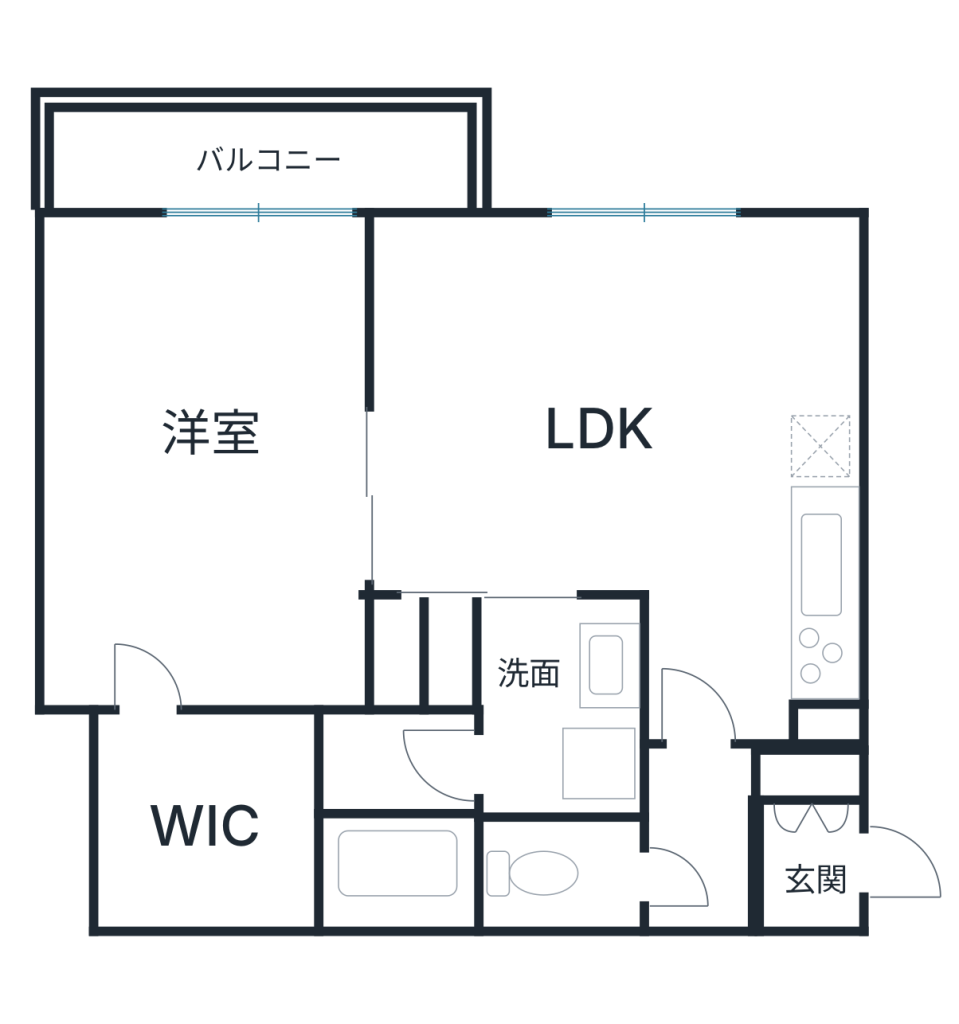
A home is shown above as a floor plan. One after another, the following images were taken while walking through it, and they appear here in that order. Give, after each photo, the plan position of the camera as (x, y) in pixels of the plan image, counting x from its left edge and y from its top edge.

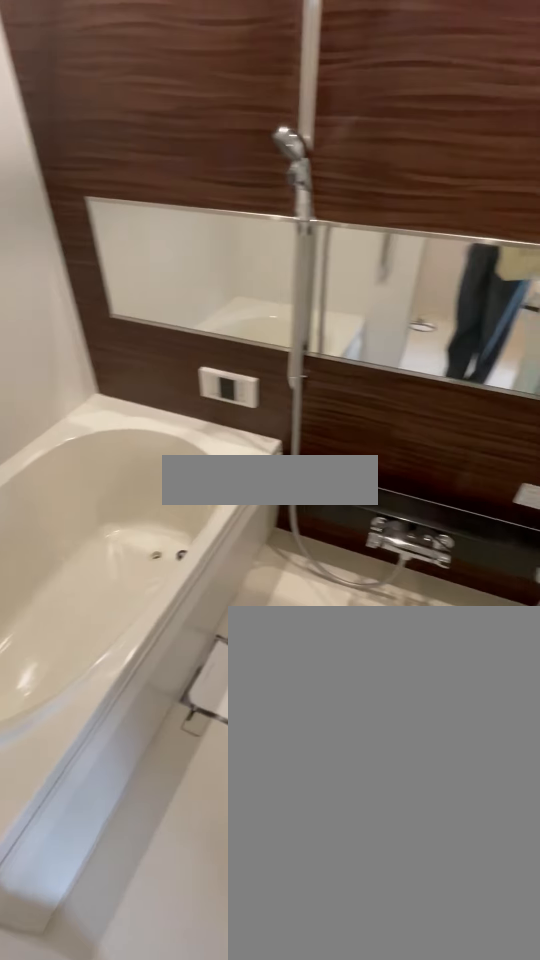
(447, 768)
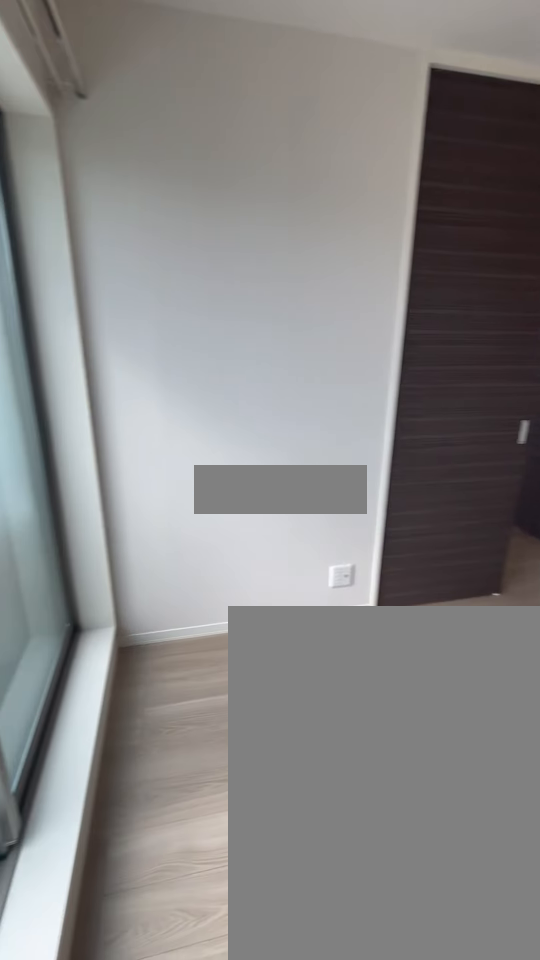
(129, 291)
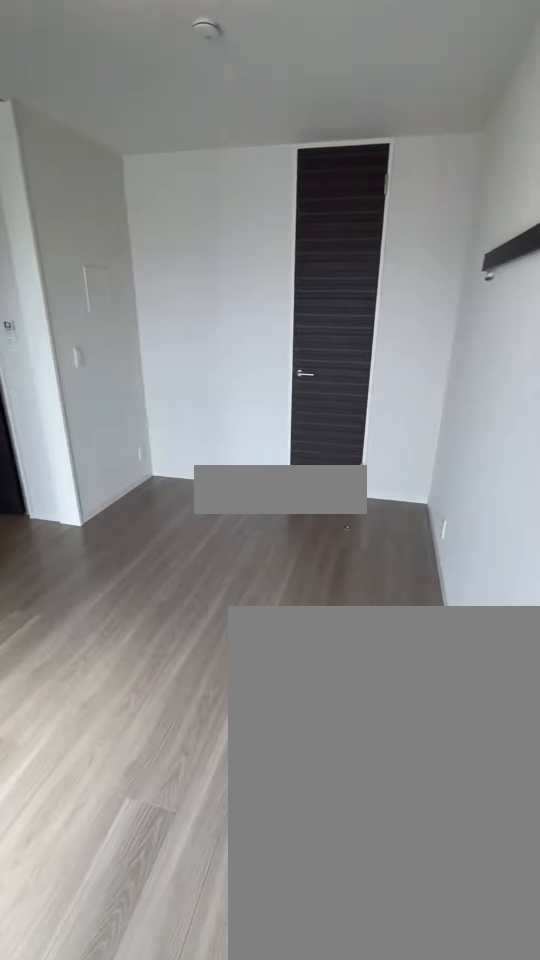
(131, 291)
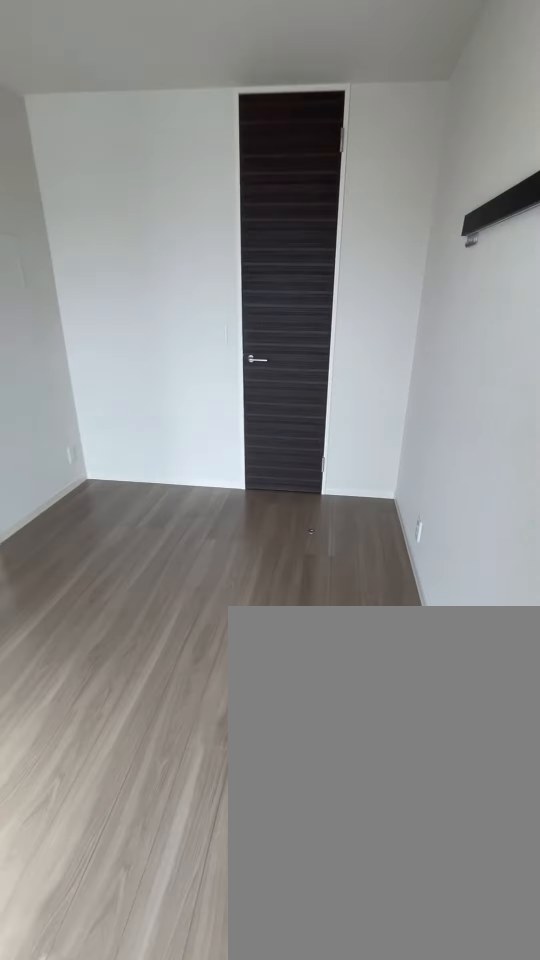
(131, 306)
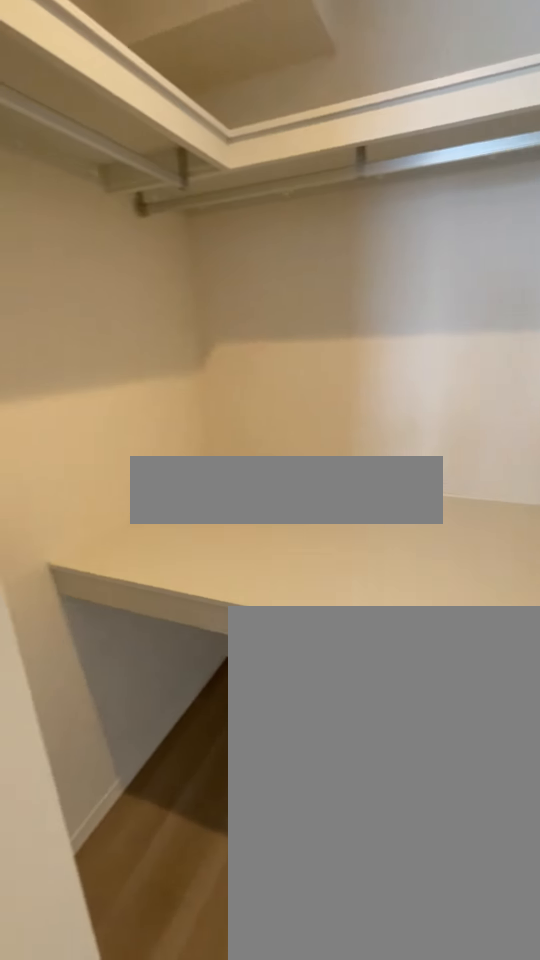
(149, 646)
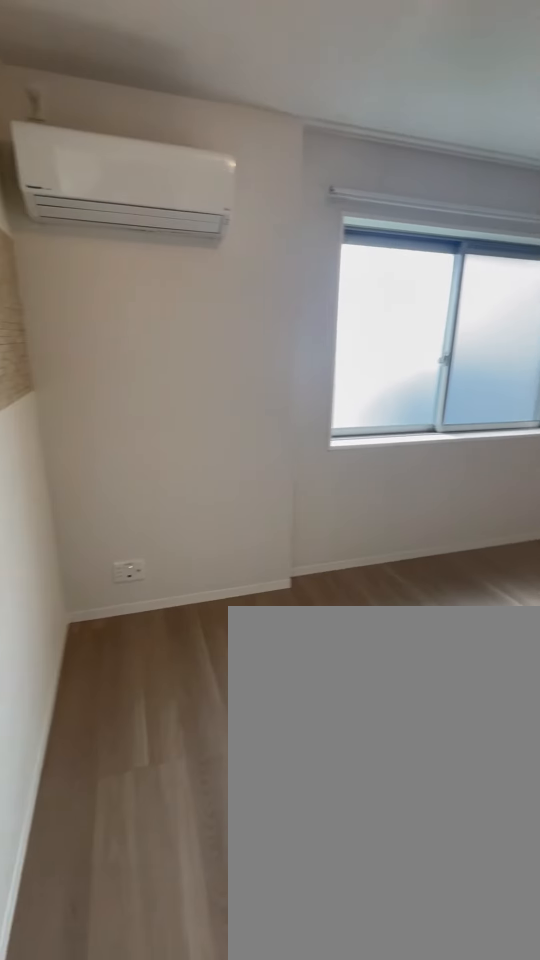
(452, 518)
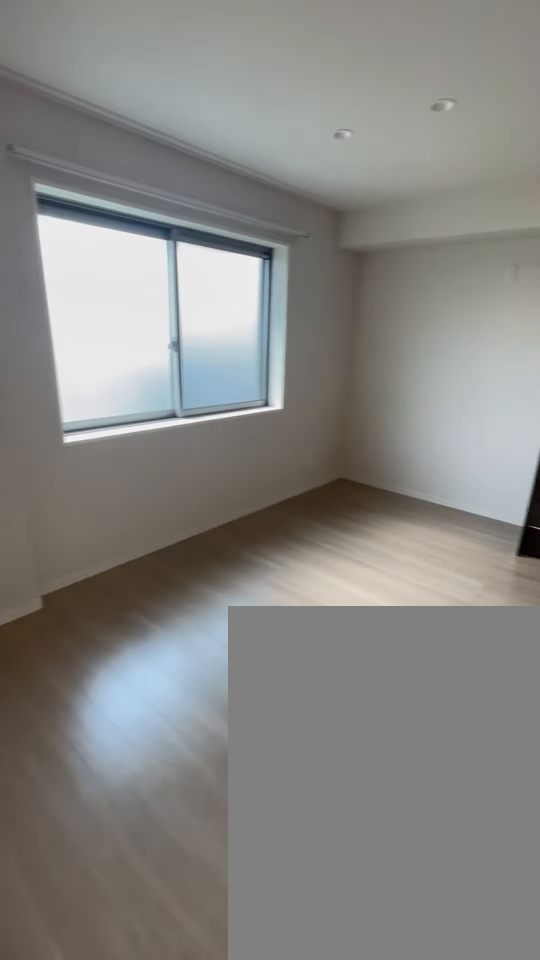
(453, 518)
